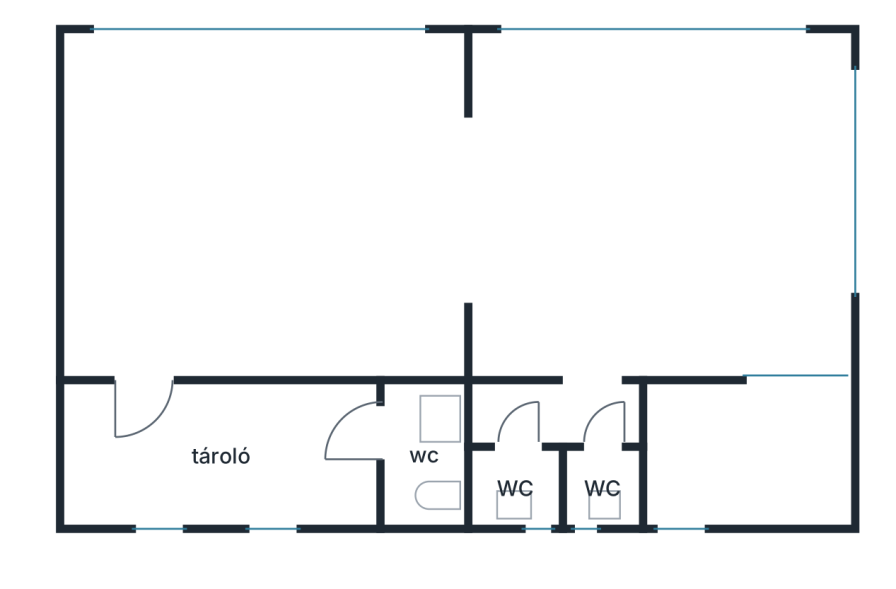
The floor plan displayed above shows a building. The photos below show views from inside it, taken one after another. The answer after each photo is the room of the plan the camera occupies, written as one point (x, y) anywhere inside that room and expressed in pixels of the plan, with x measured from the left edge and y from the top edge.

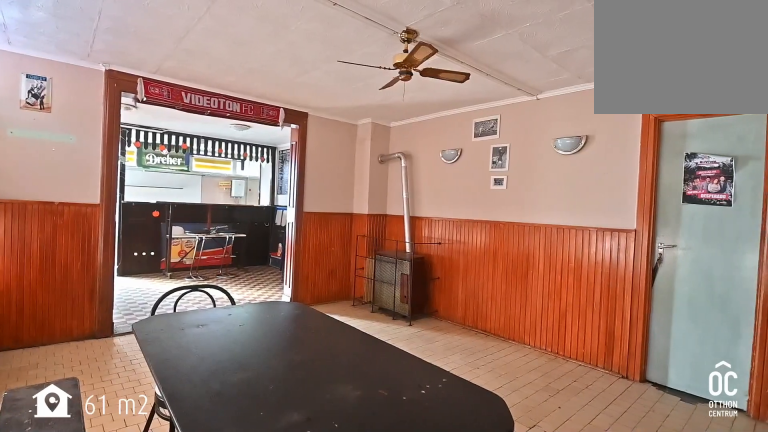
(270, 201)
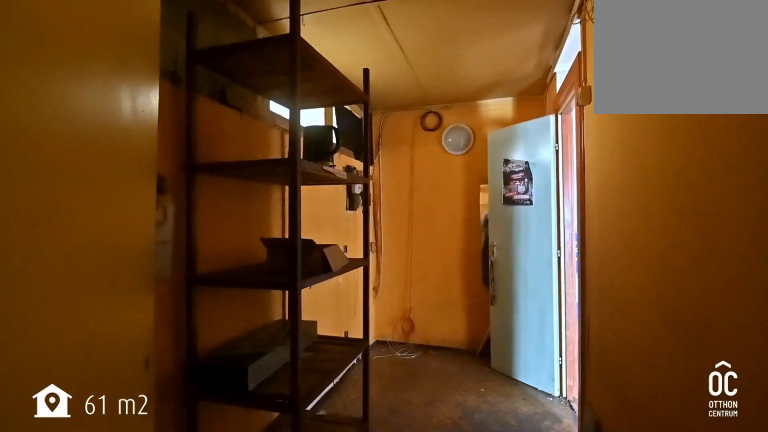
(242, 454)
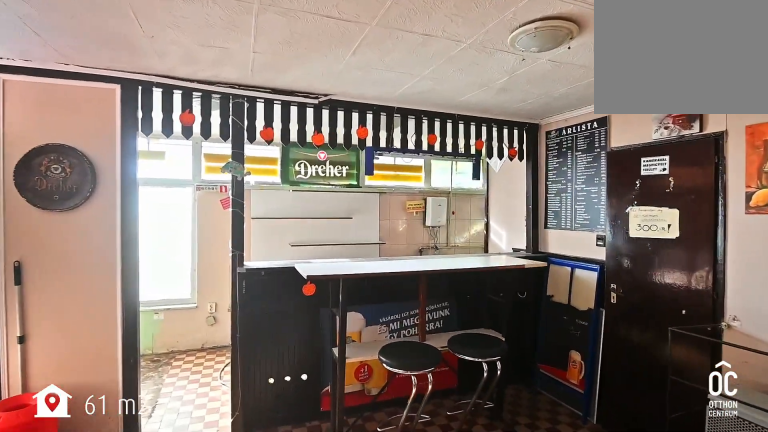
(750, 214)
